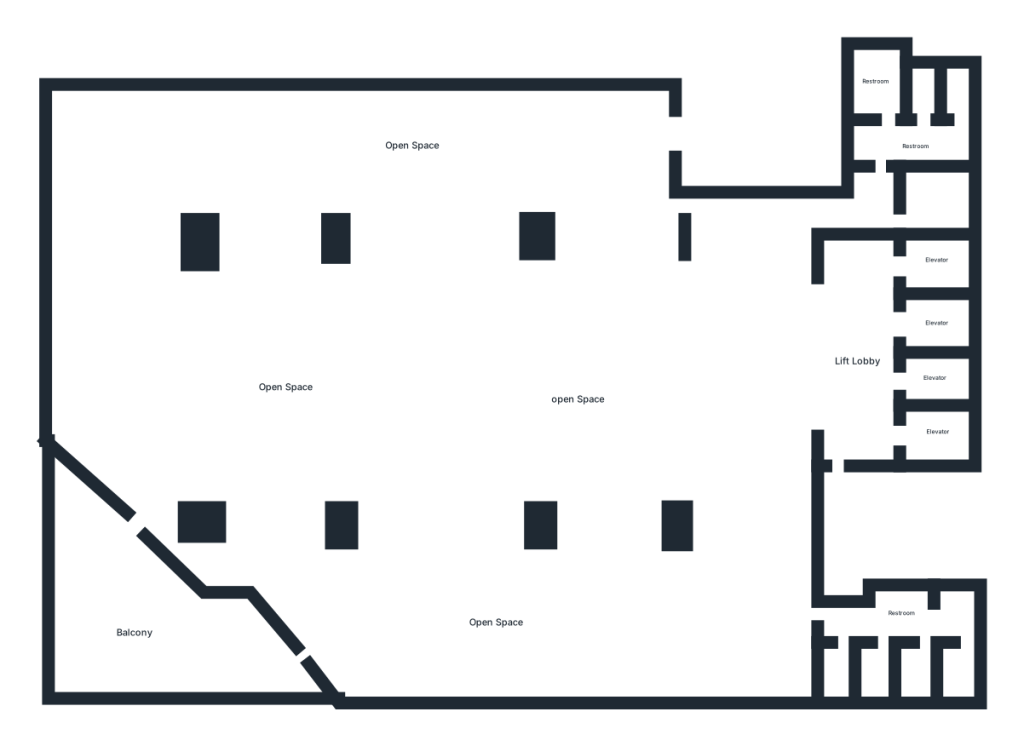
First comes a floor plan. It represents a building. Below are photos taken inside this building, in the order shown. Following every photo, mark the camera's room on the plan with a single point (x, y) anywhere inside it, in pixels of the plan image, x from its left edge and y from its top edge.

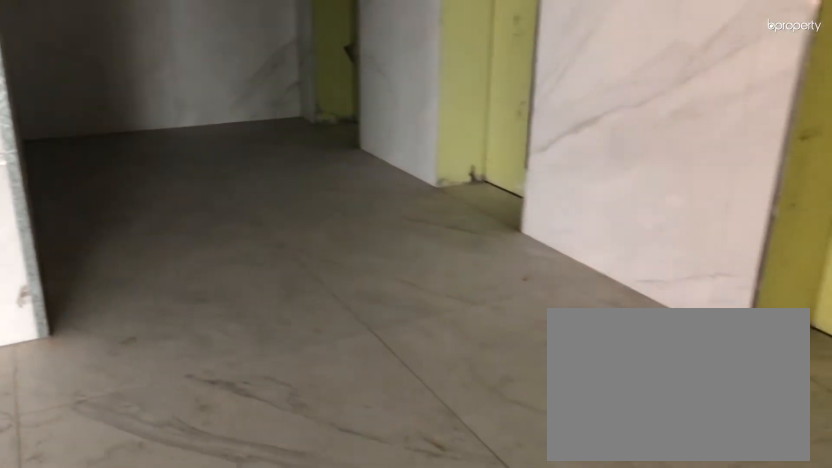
(857, 357)
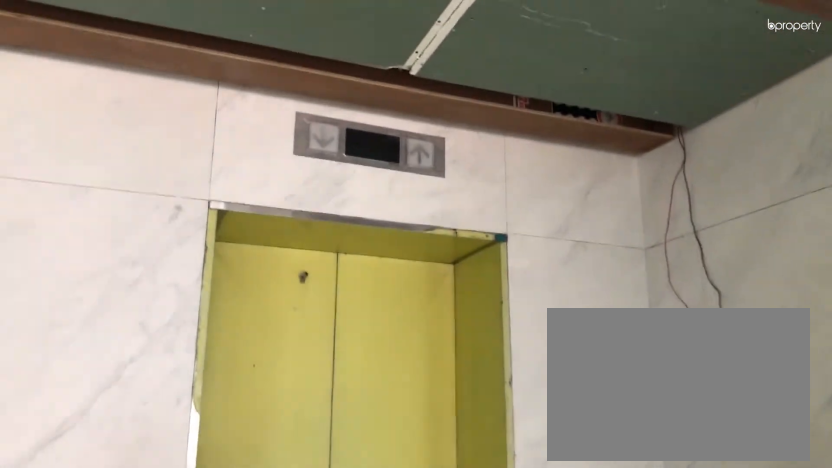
(857, 357)
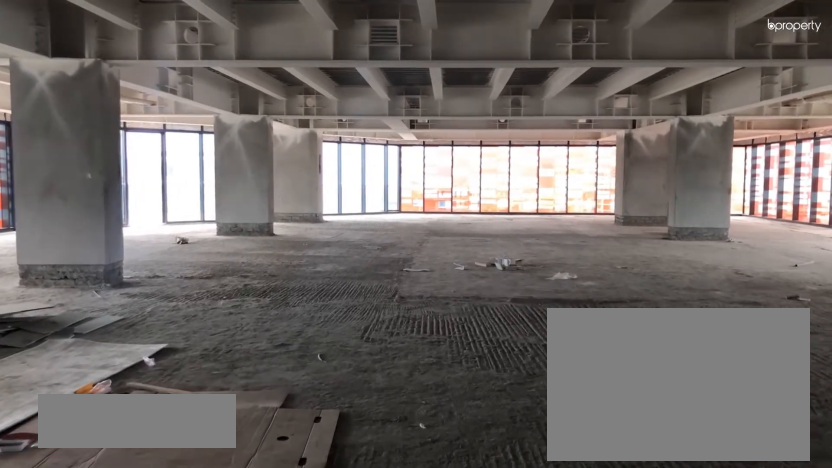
(632, 366)
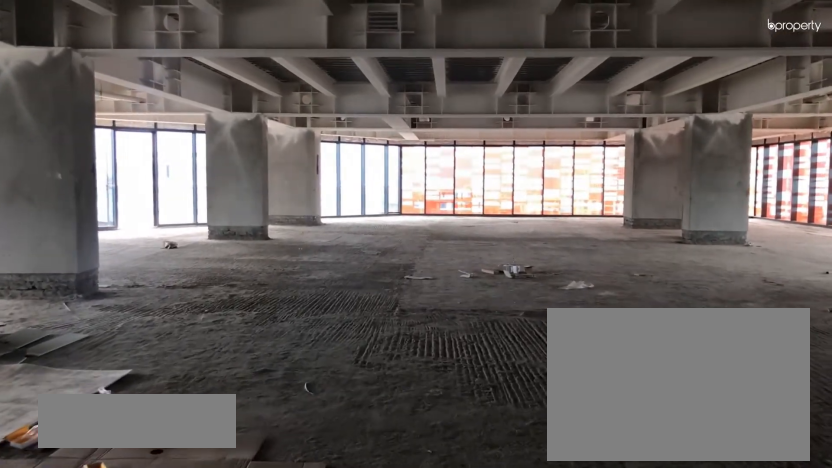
(632, 366)
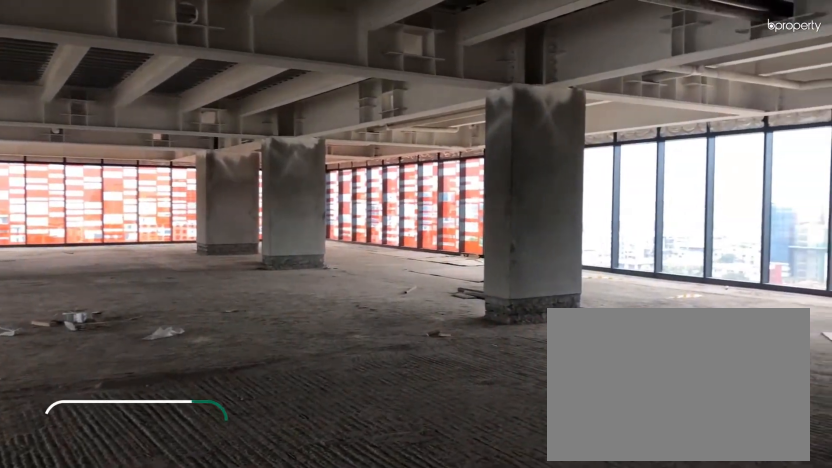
(471, 347)
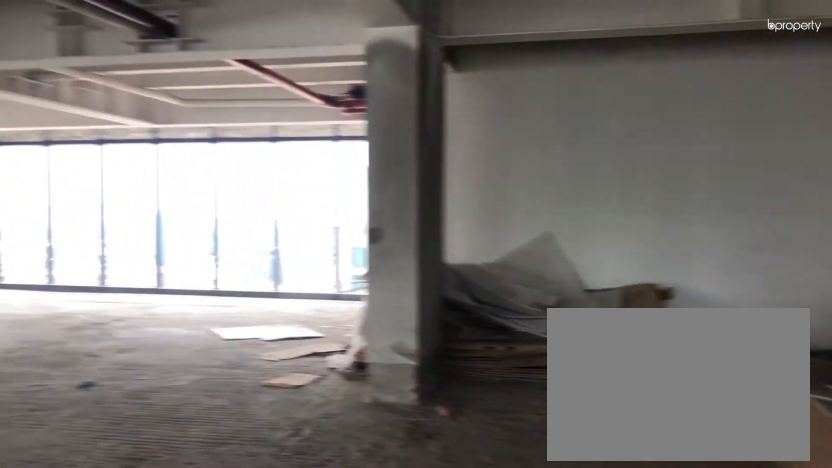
(658, 308)
